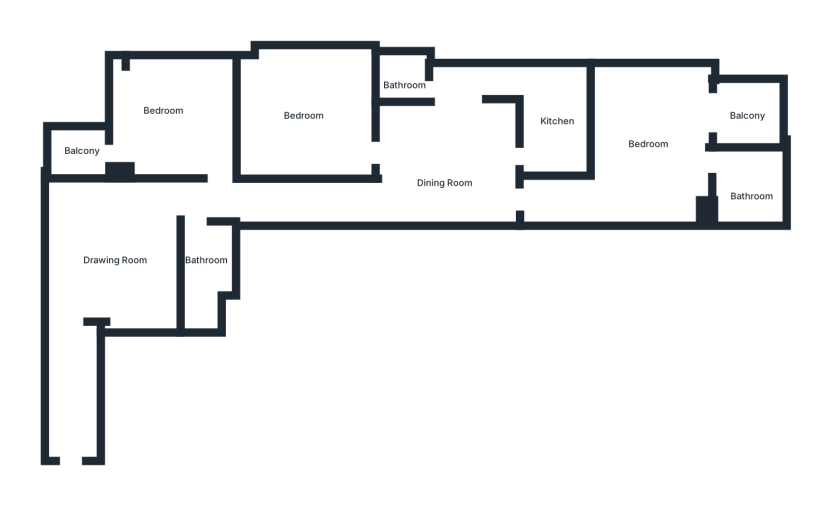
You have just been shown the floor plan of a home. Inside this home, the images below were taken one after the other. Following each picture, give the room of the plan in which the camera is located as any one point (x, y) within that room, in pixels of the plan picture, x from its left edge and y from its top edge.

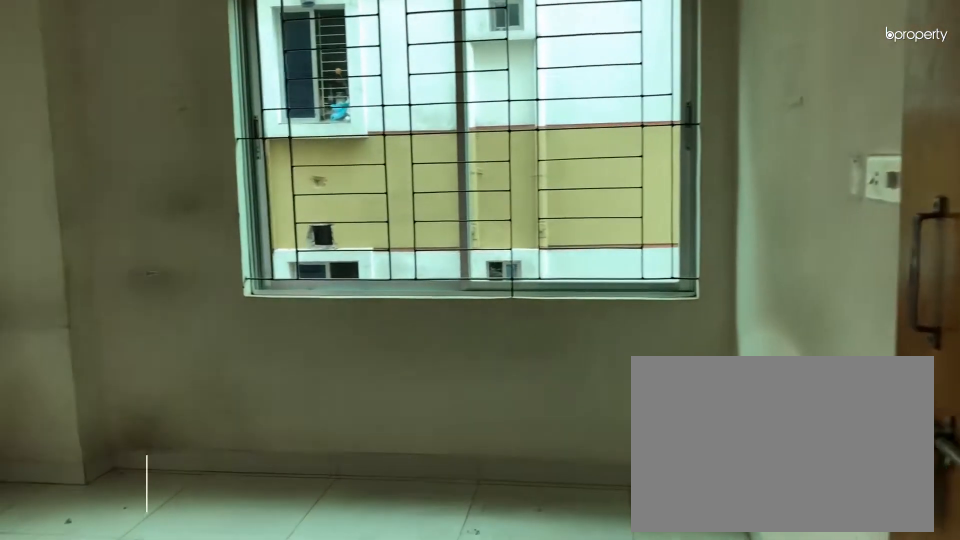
(163, 113)
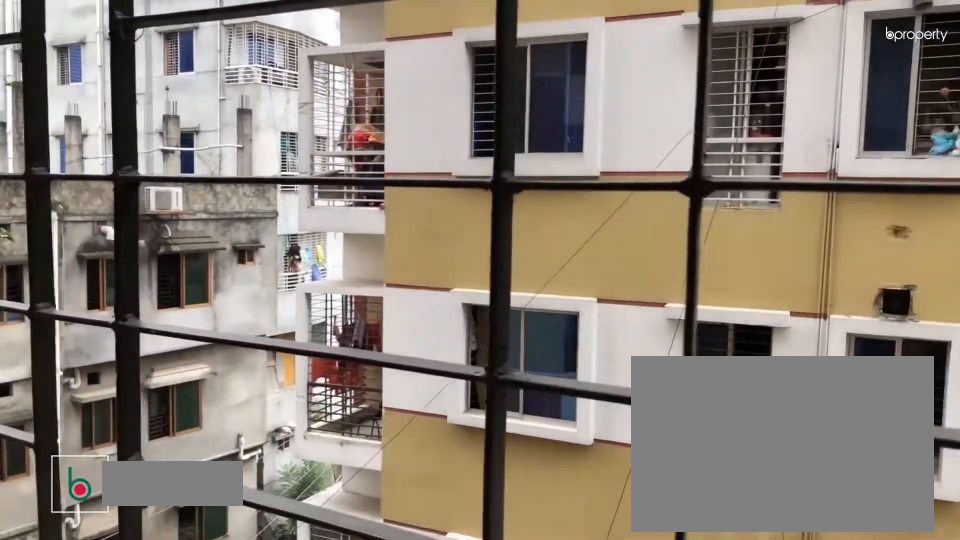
(73, 155)
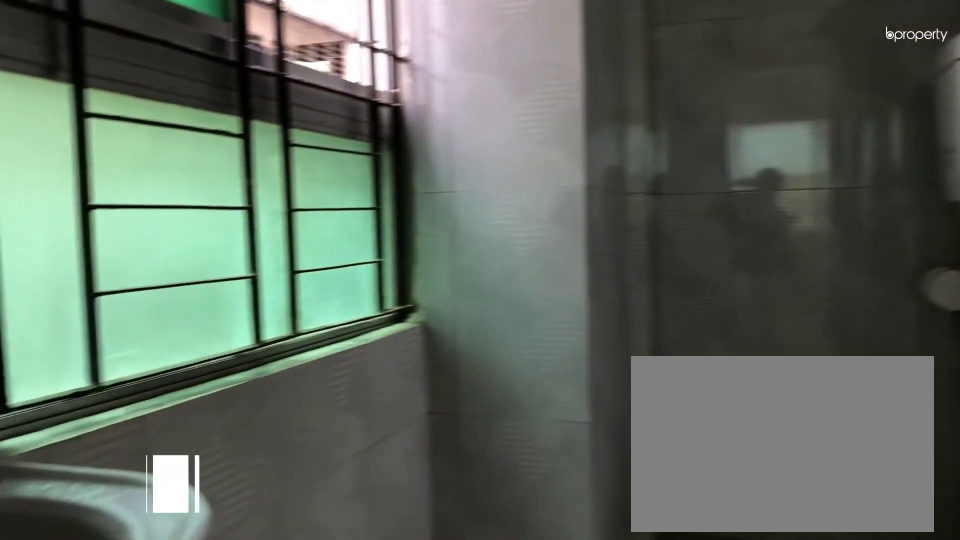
(201, 263)
